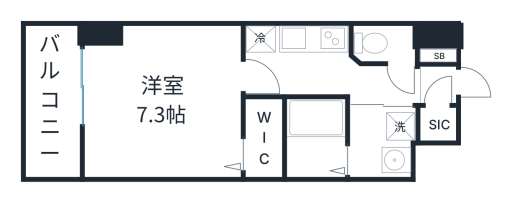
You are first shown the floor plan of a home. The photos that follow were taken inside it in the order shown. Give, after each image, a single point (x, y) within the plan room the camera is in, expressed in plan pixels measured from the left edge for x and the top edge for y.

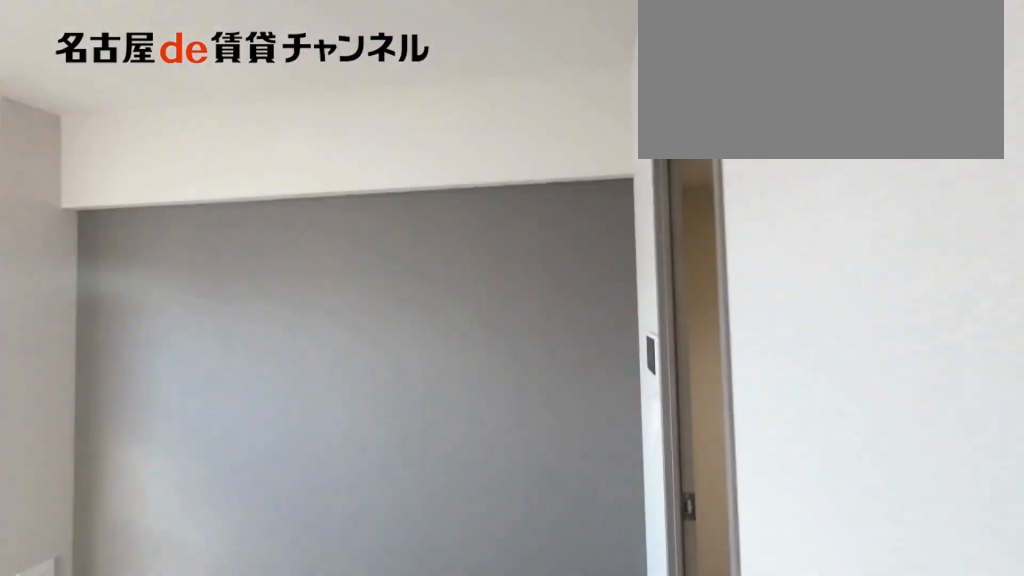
(164, 103)
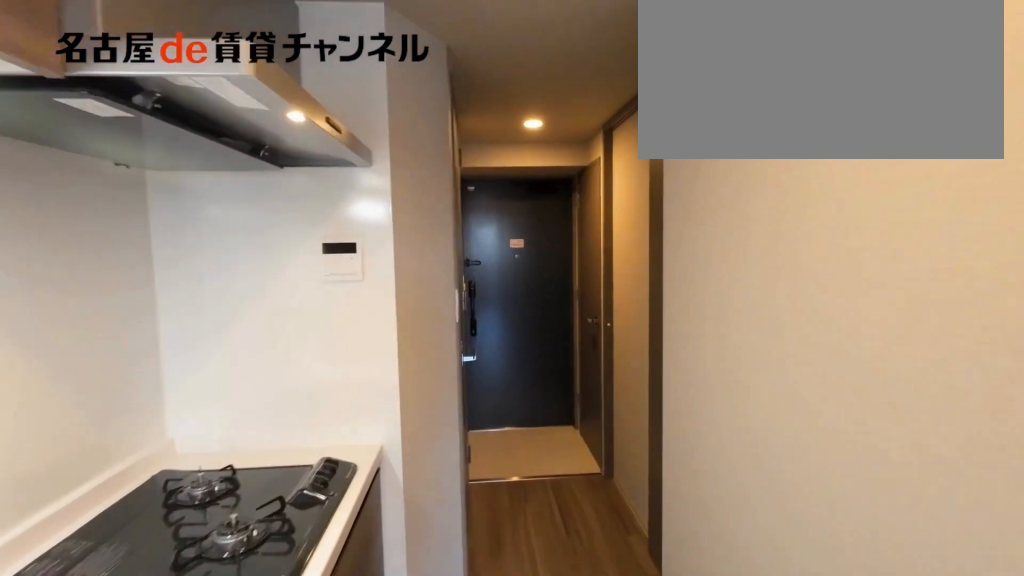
(329, 77)
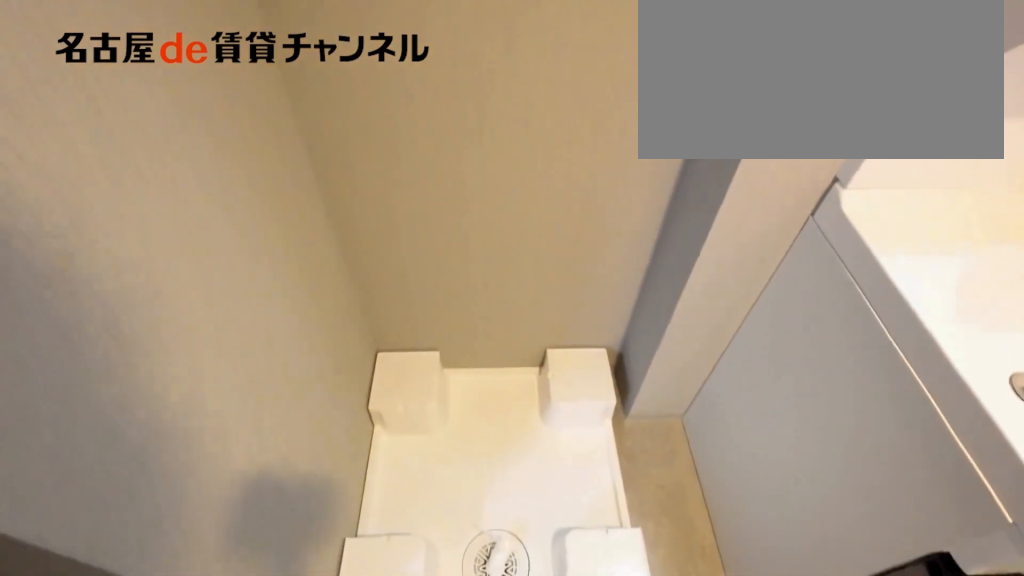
(382, 143)
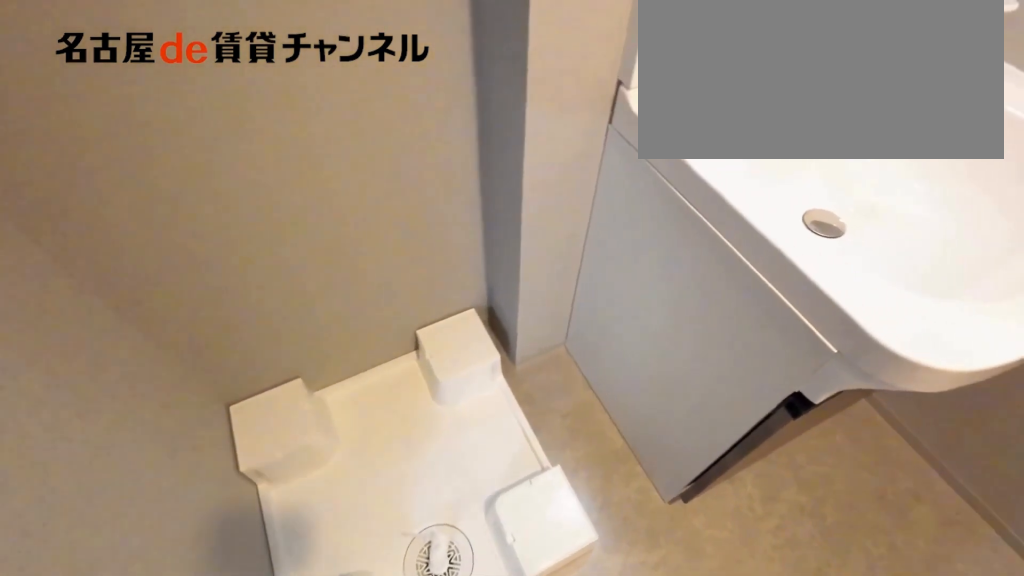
(382, 143)
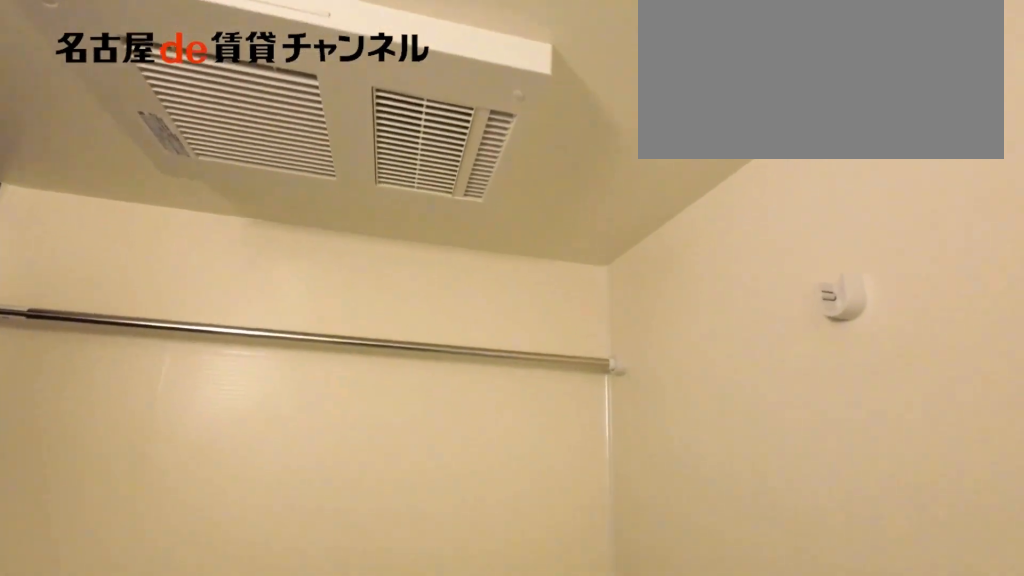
(315, 139)
